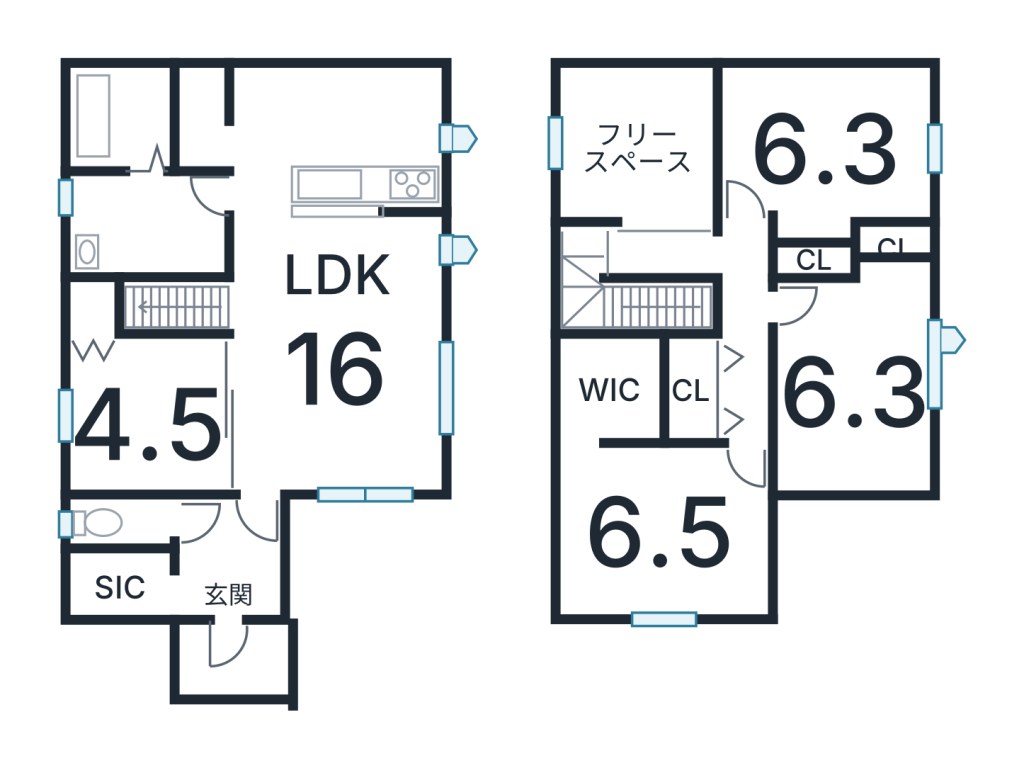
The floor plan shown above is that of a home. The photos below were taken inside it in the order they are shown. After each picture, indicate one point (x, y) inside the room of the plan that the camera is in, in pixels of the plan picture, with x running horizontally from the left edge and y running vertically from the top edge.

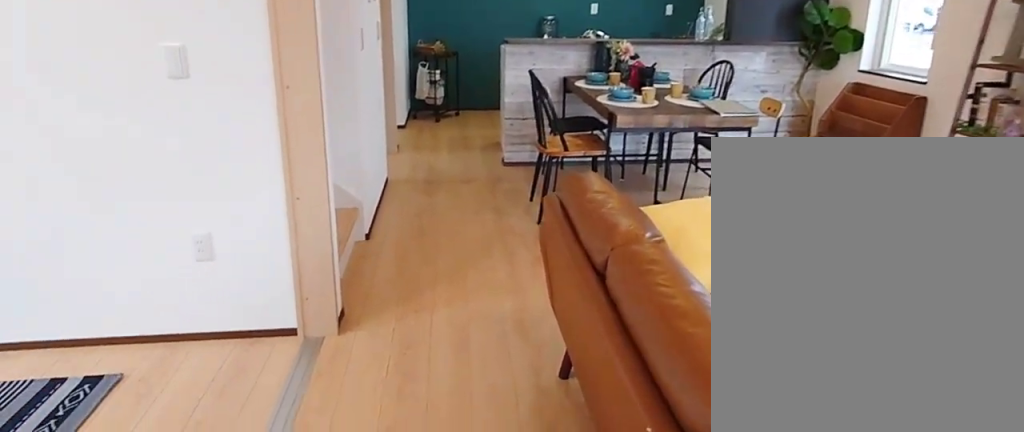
(337, 354)
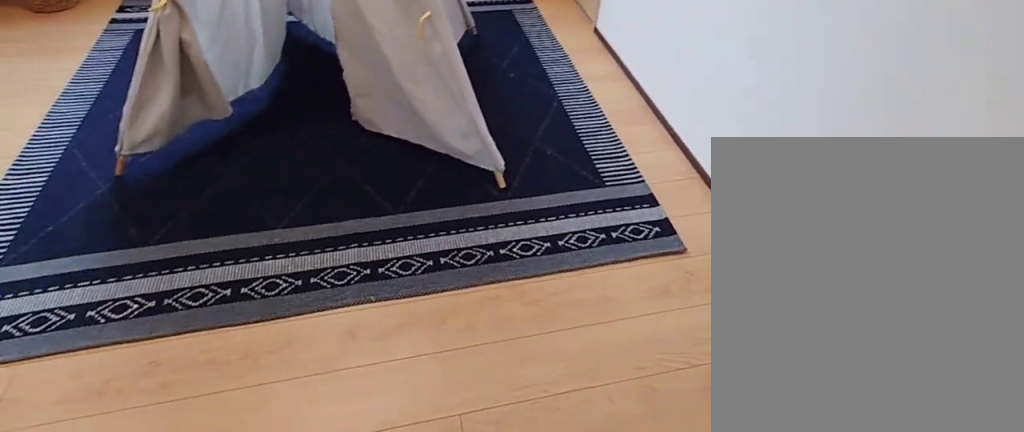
(136, 408)
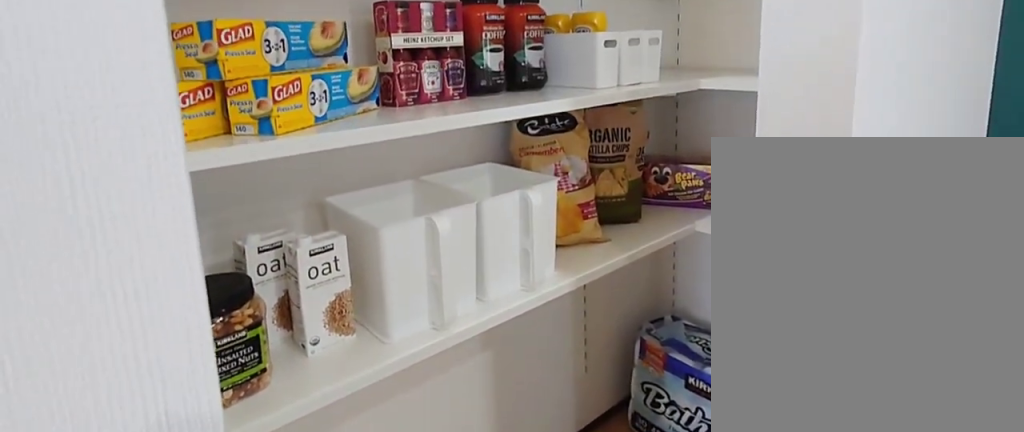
(207, 121)
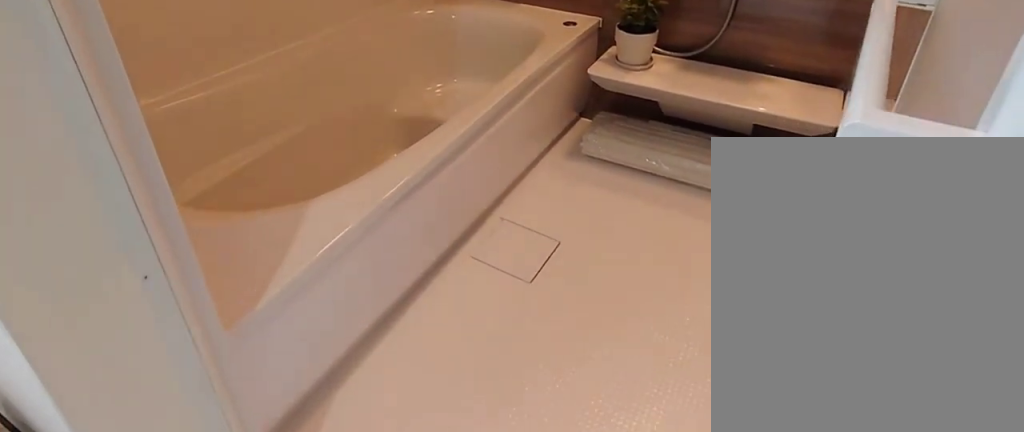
(139, 110)
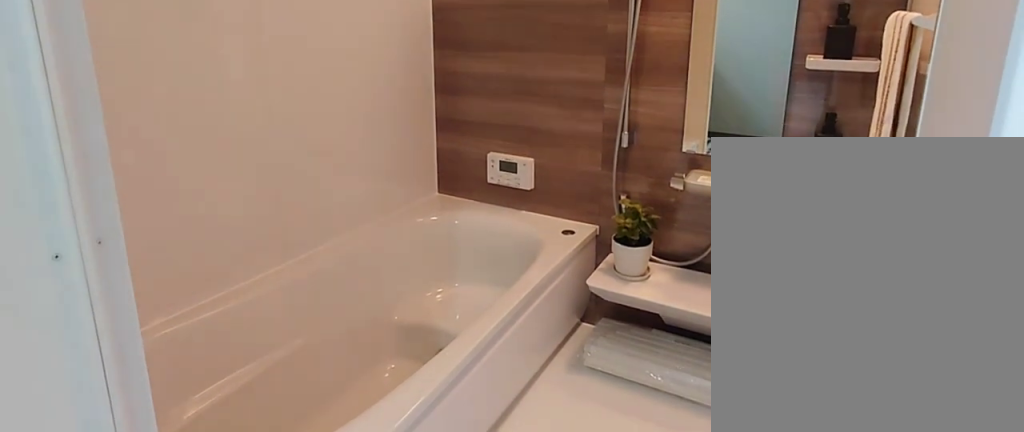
(139, 110)
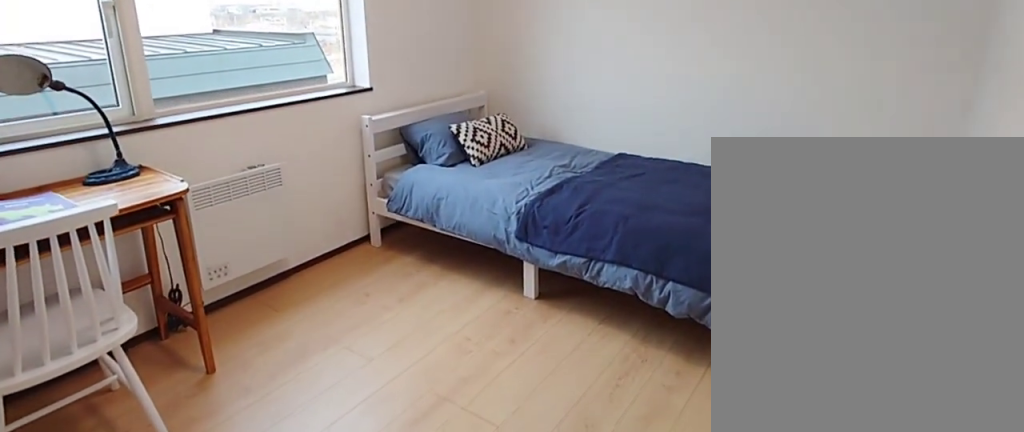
(850, 402)
